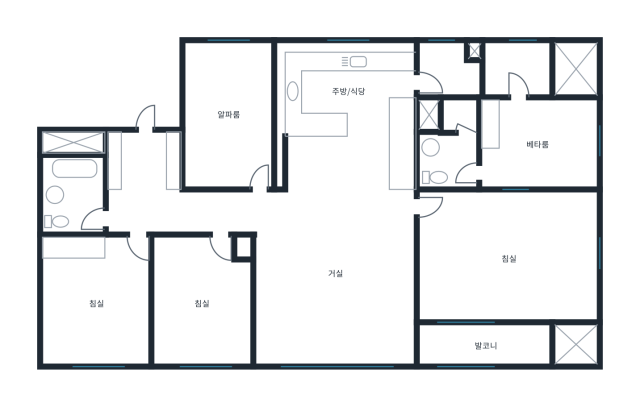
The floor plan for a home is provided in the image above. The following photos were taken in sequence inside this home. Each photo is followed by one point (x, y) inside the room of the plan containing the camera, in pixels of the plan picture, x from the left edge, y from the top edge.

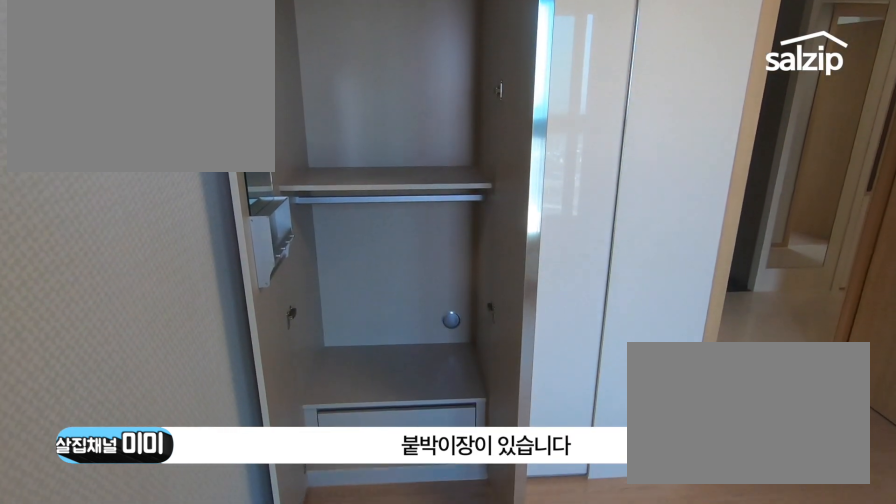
(97, 301)
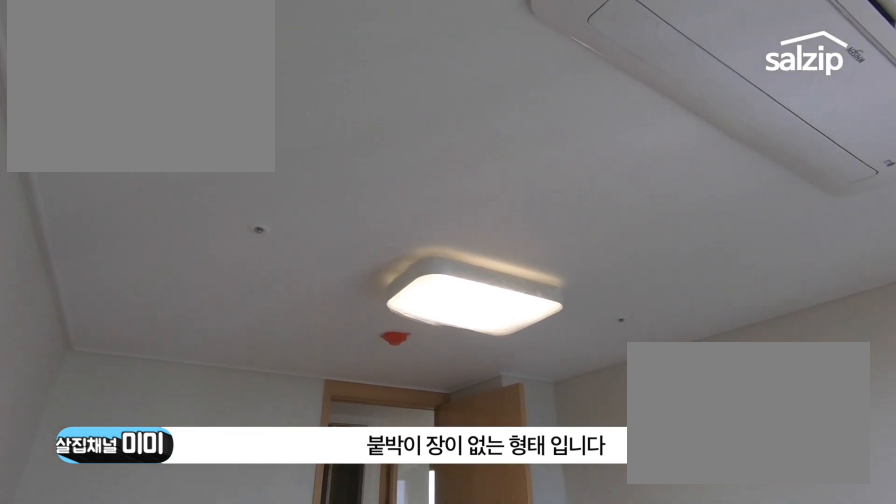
(201, 300)
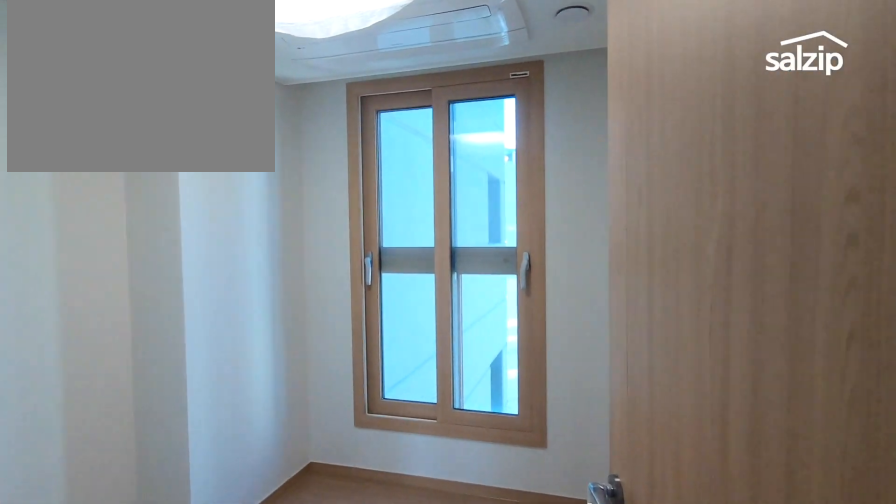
(229, 116)
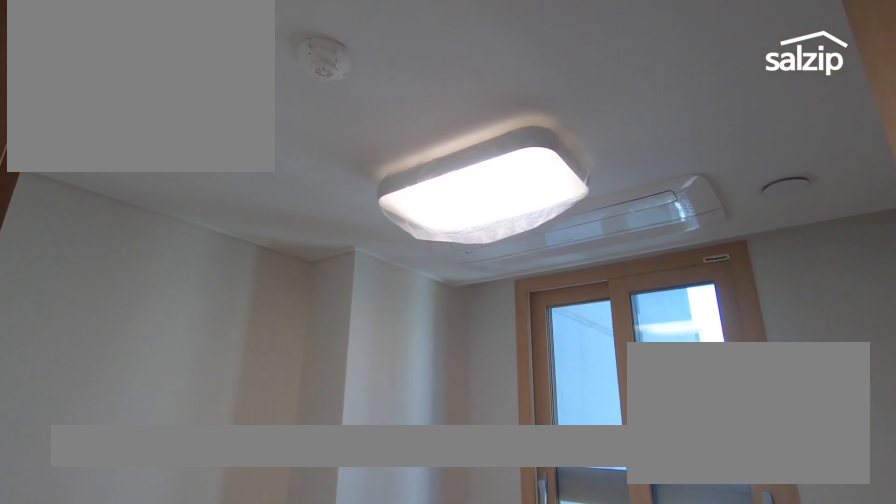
(229, 116)
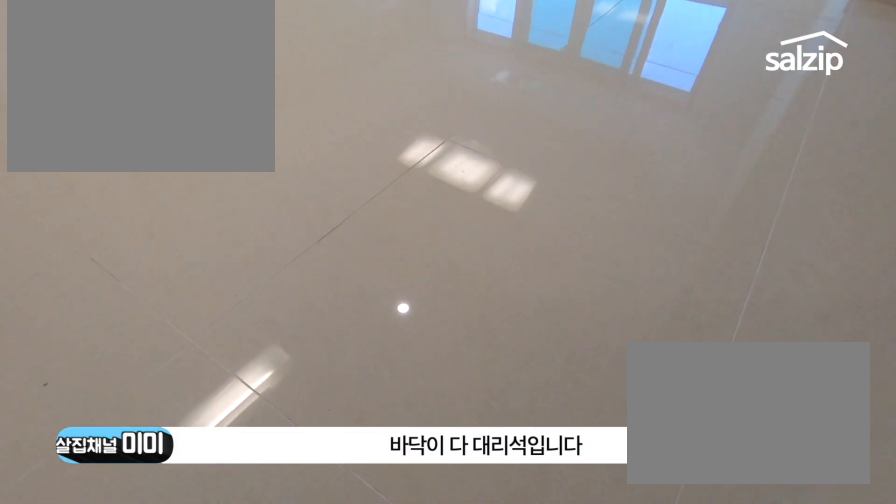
(337, 285)
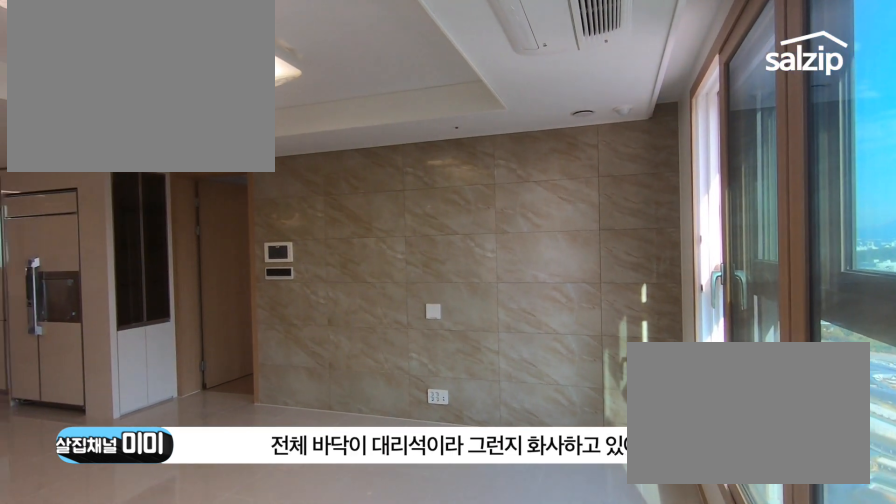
(337, 285)
